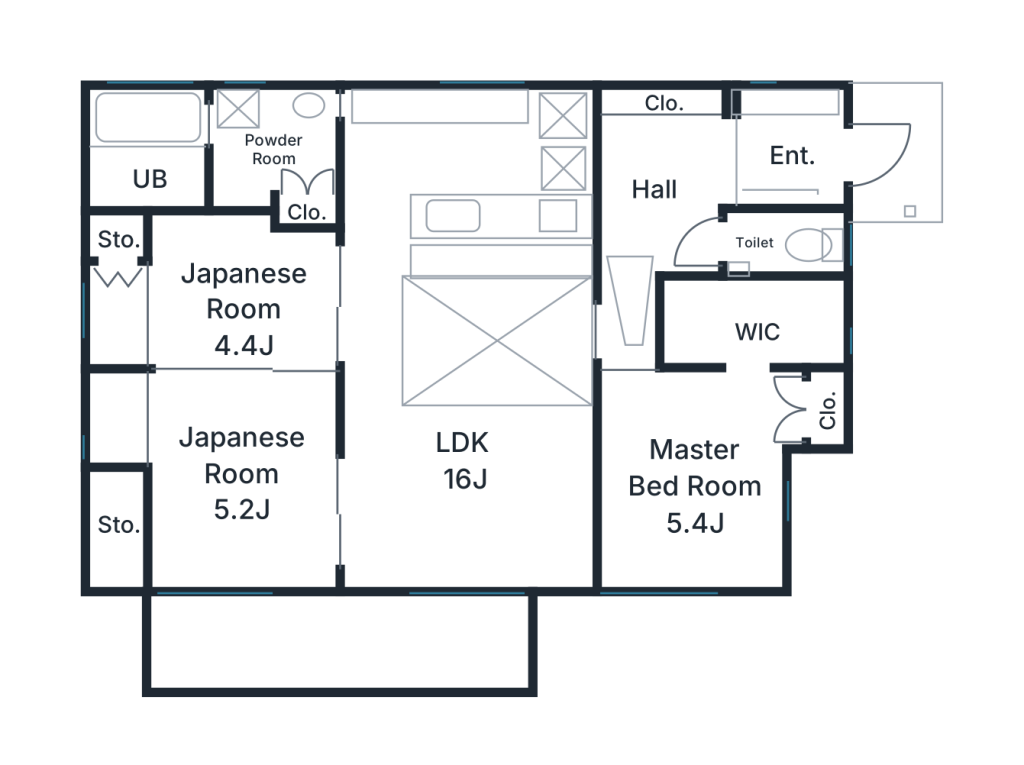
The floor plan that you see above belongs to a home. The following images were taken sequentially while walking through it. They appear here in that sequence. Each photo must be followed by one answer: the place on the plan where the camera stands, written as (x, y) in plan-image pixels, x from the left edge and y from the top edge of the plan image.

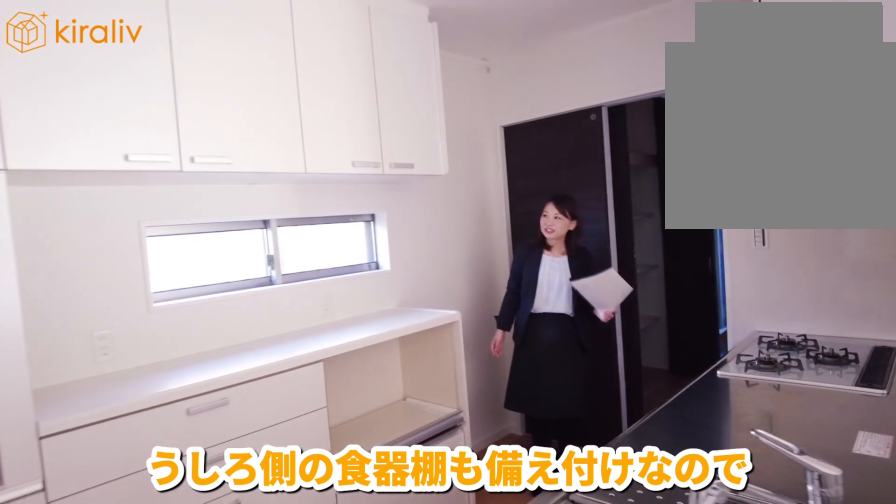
(445, 172)
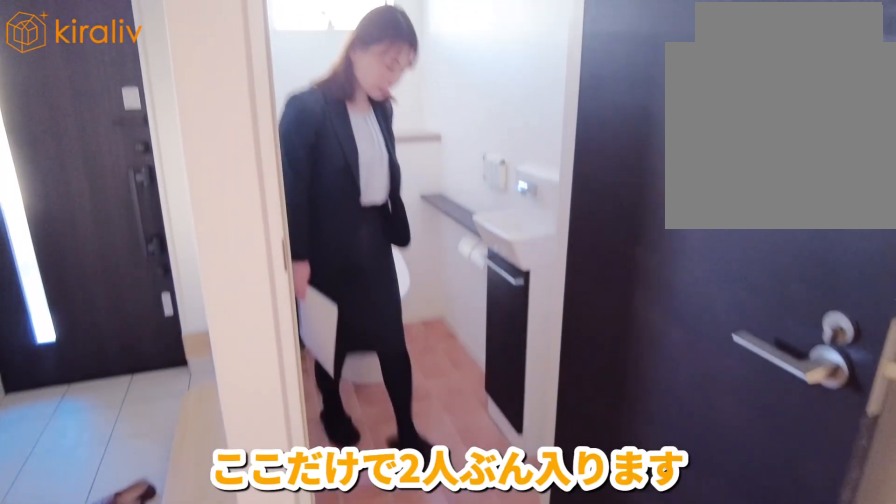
(742, 253)
